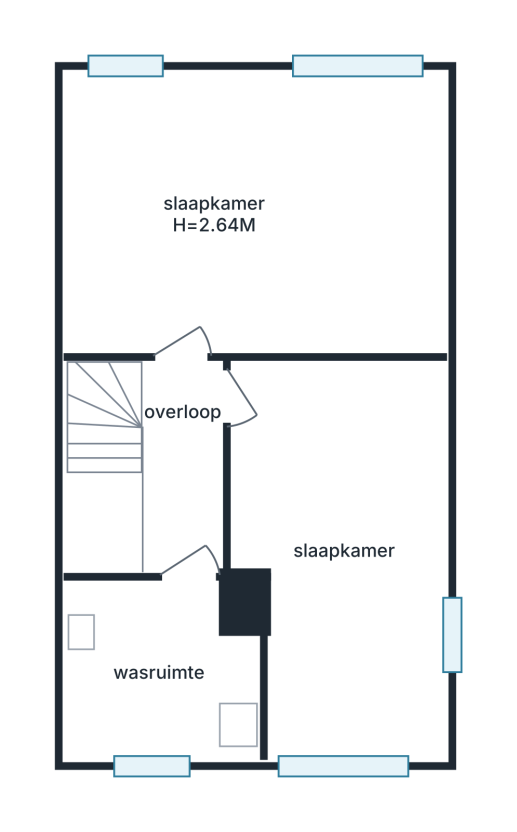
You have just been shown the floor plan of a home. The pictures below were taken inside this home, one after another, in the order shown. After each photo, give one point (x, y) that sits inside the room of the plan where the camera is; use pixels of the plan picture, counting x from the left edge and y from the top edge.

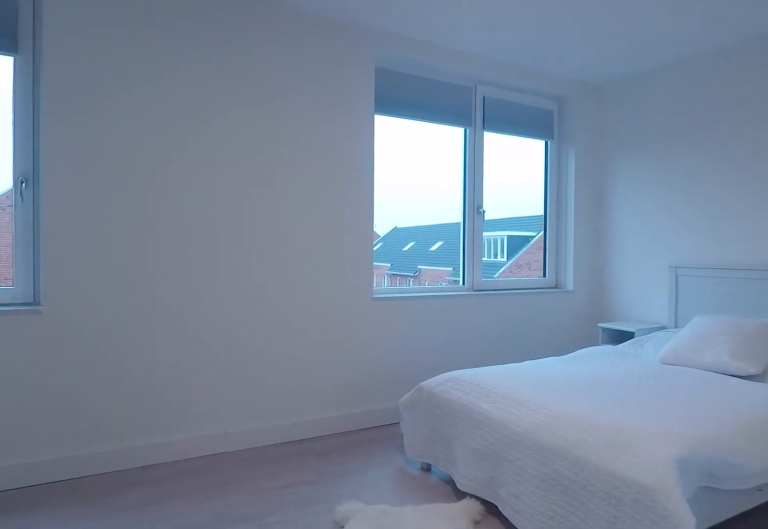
(91, 207)
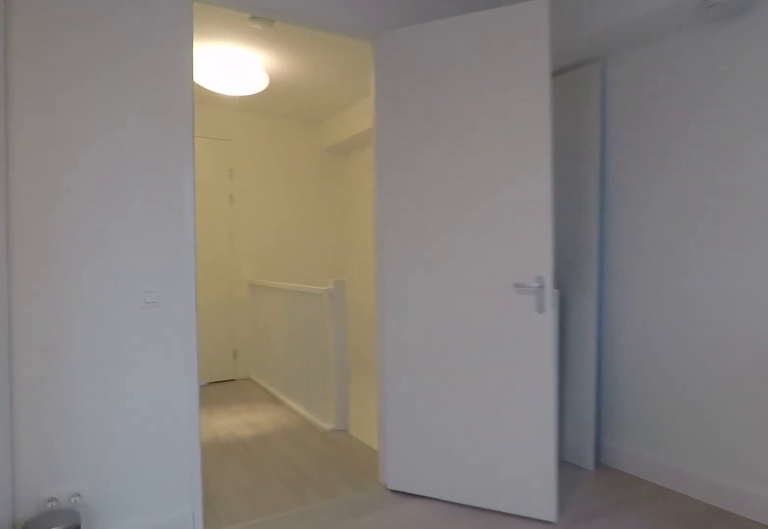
(91, 207)
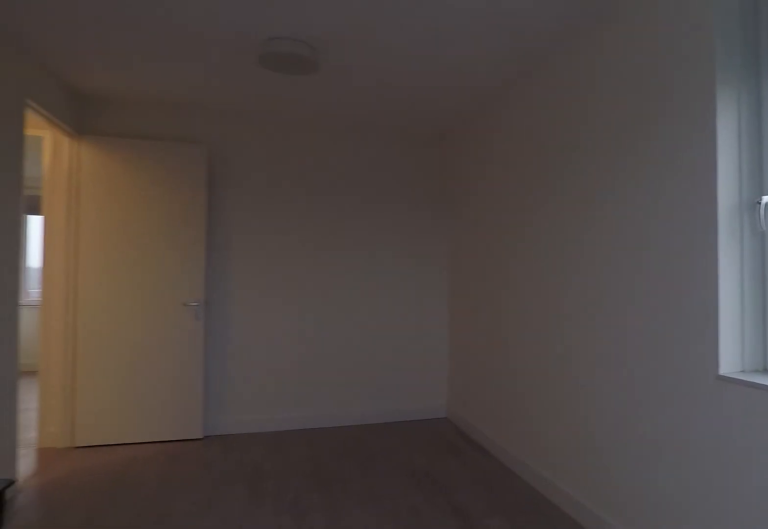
(347, 591)
